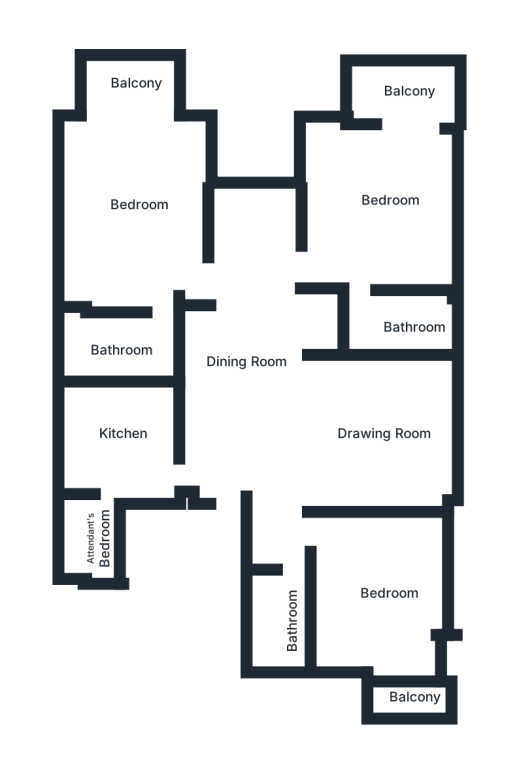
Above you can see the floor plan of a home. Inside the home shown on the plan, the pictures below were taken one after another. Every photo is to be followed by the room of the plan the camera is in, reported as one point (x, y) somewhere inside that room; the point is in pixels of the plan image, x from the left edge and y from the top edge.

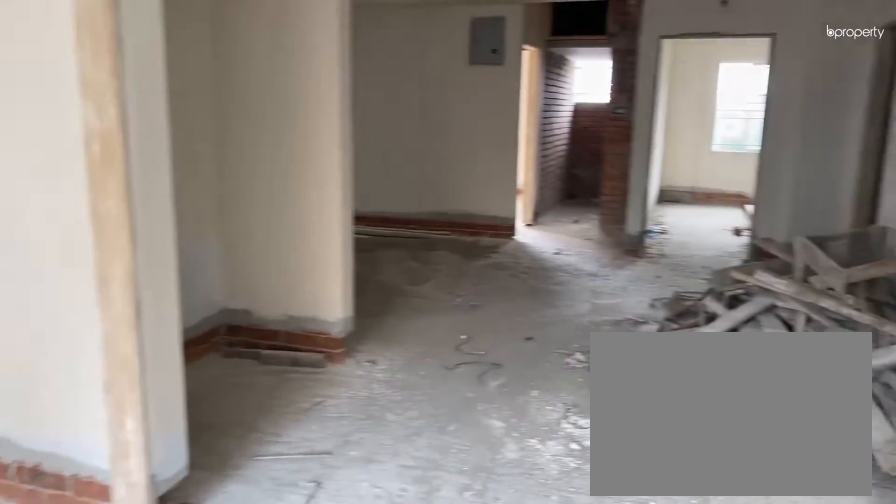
(261, 385)
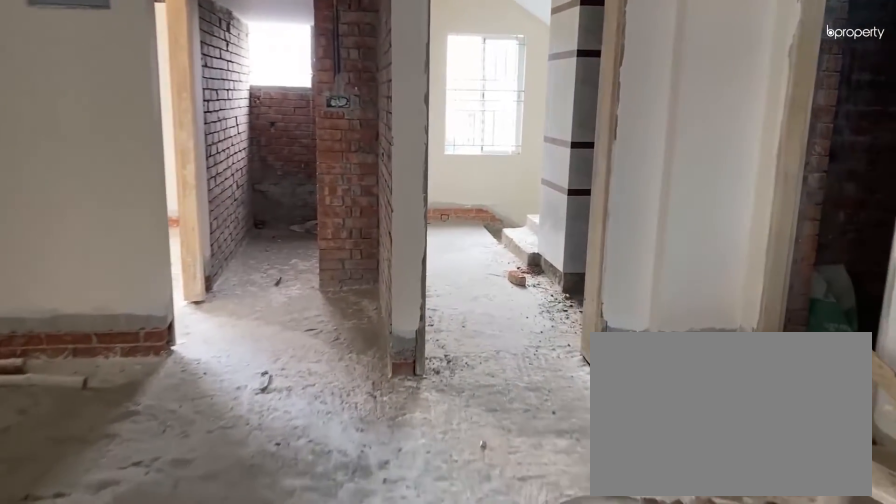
(261, 385)
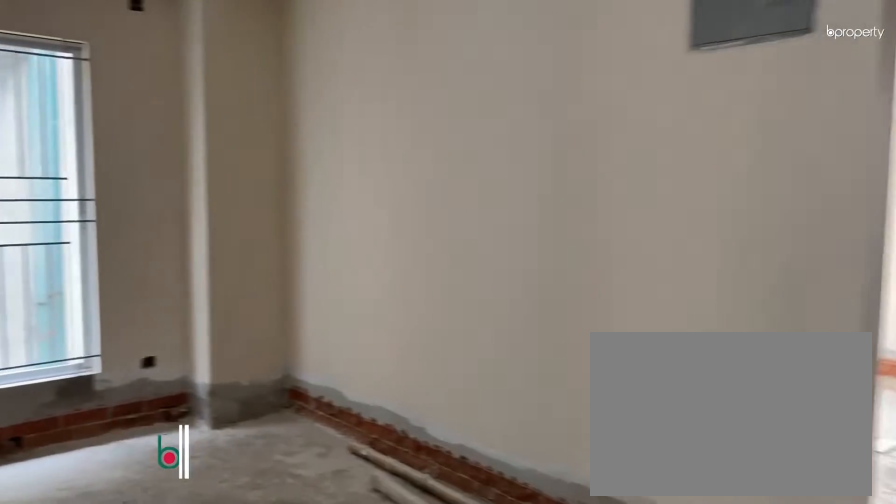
(369, 433)
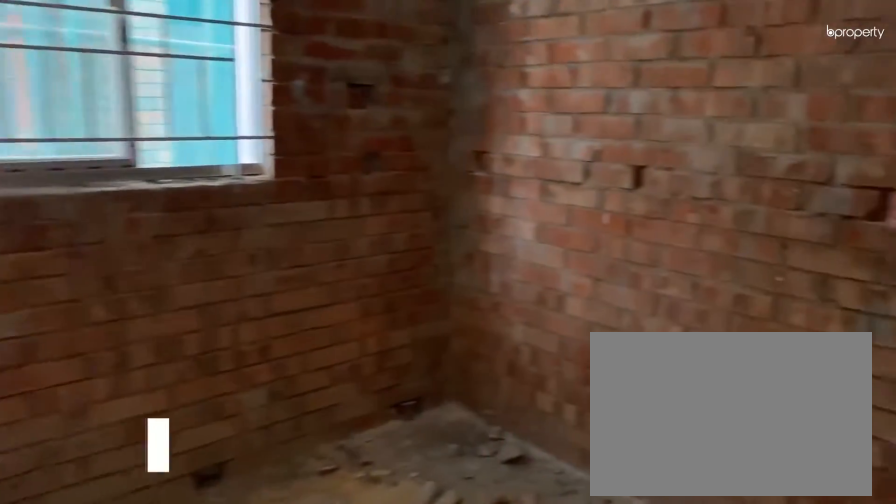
(117, 432)
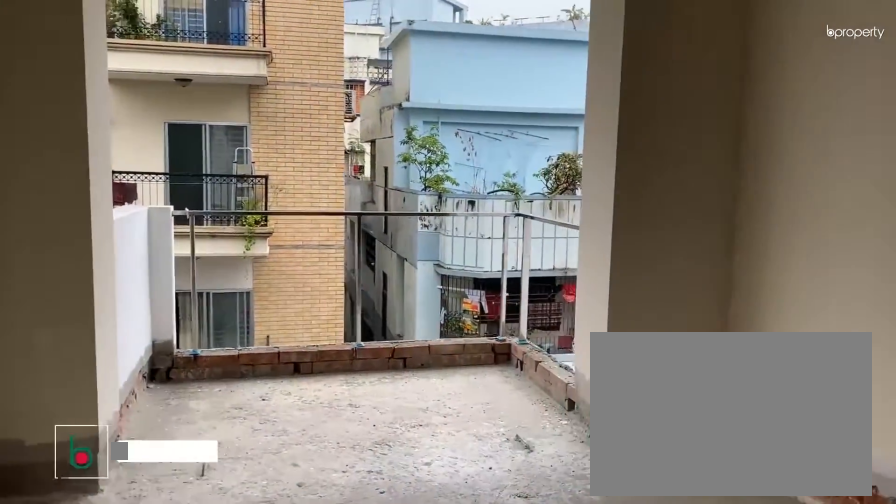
(134, 184)
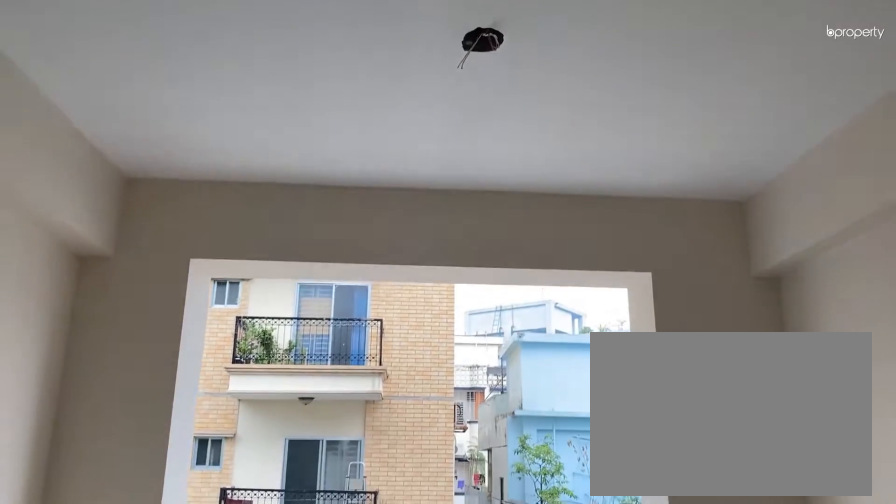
(134, 184)
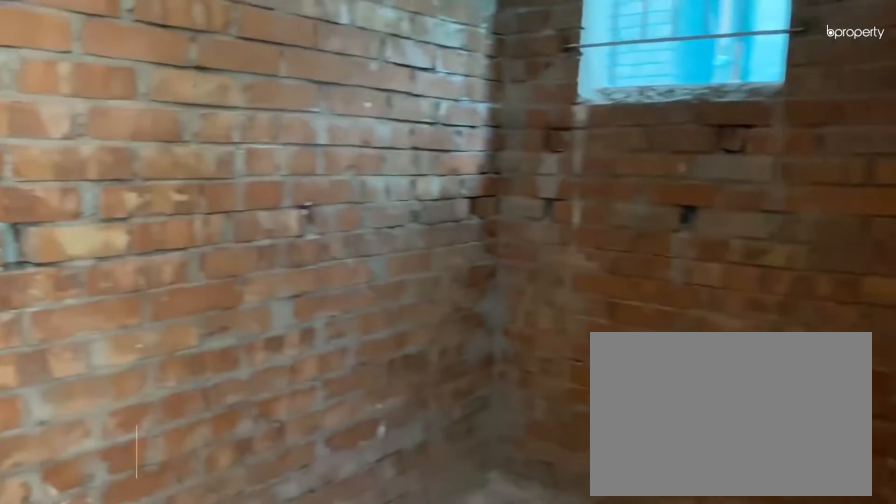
(131, 341)
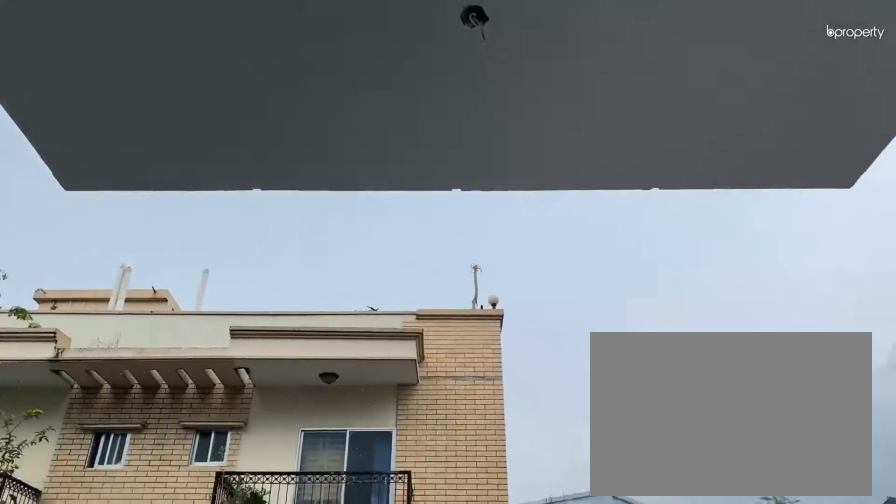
(126, 91)
